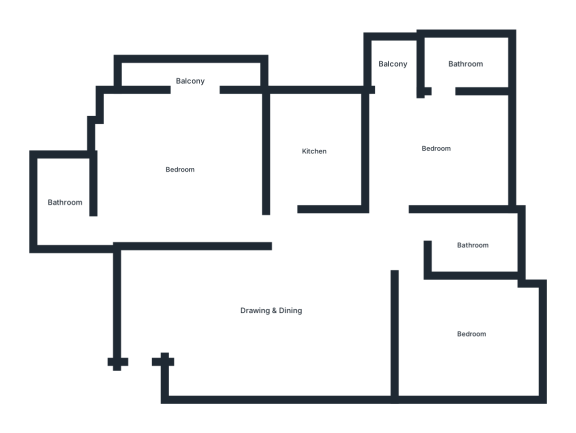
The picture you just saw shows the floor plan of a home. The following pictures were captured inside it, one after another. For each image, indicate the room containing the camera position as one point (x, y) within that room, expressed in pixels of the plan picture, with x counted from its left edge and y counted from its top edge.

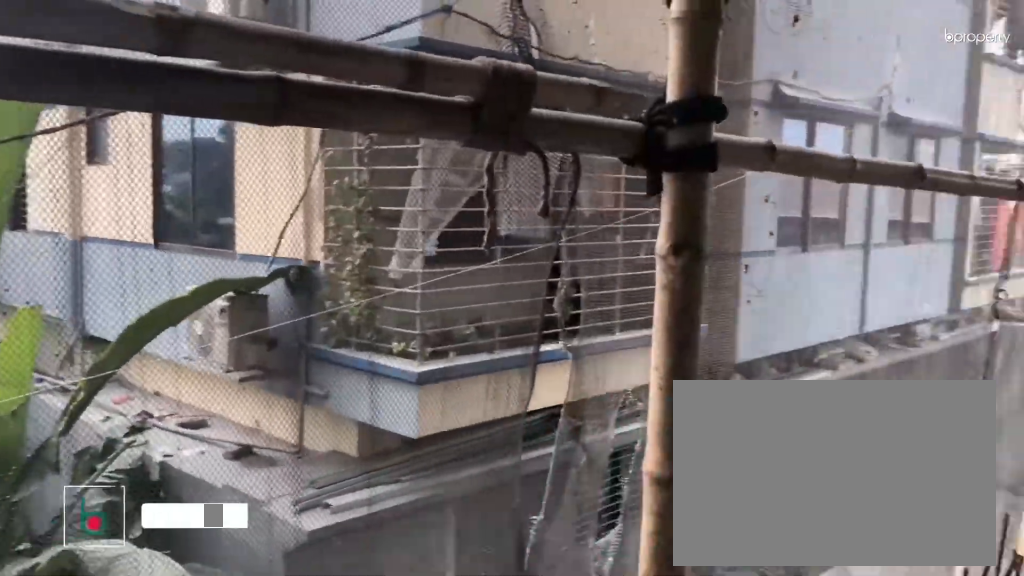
(190, 81)
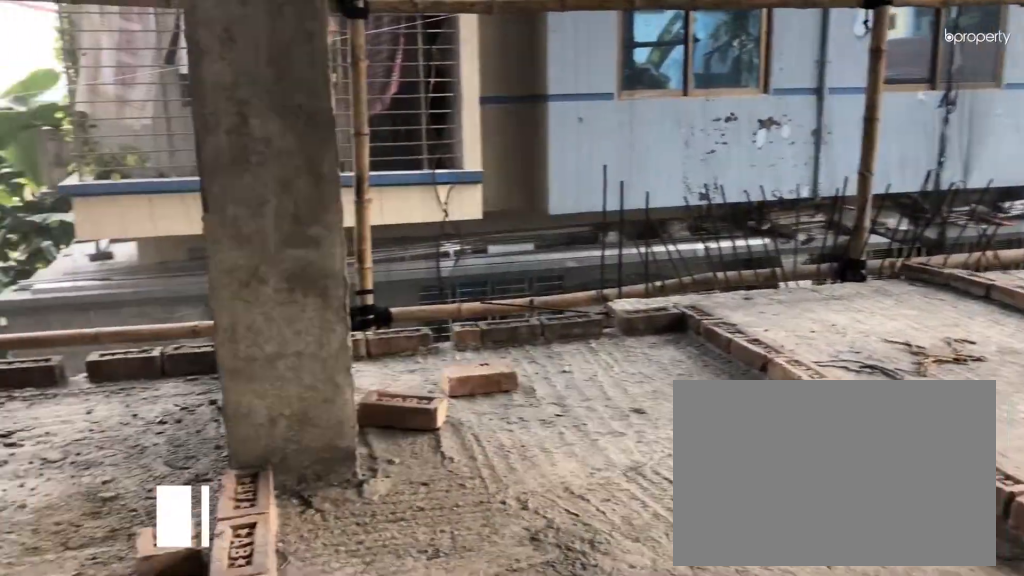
(314, 153)
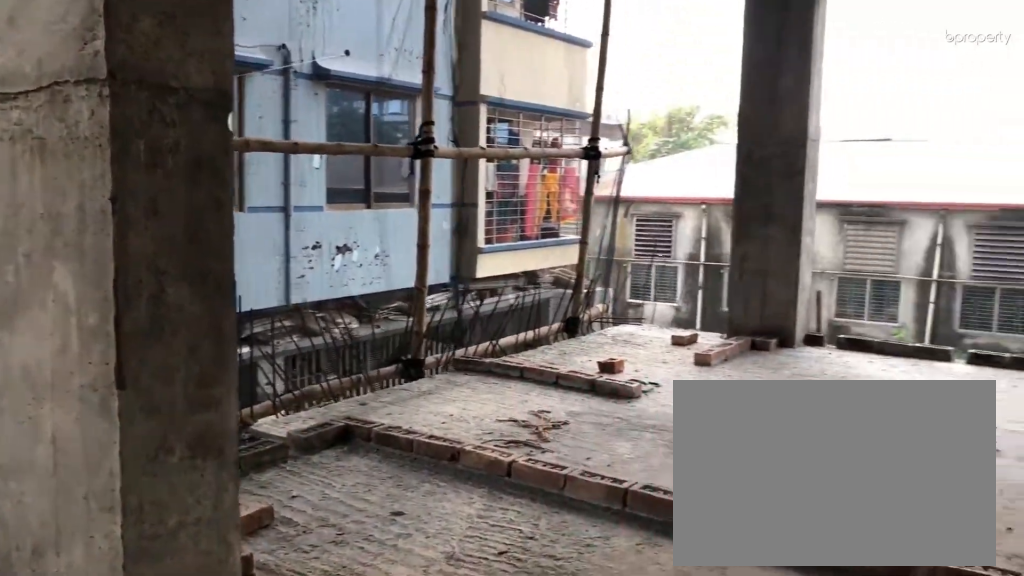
(315, 152)
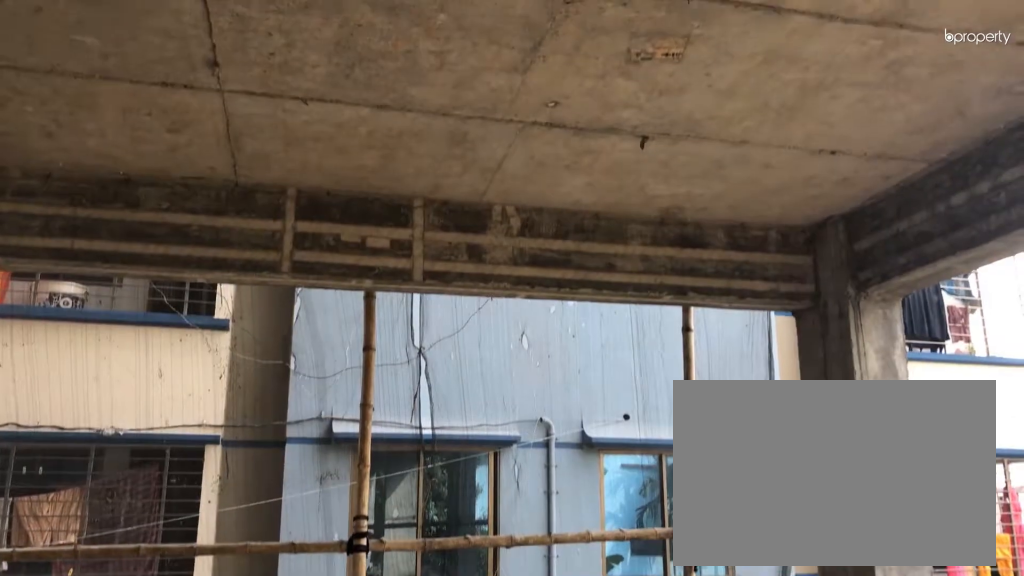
(437, 149)
